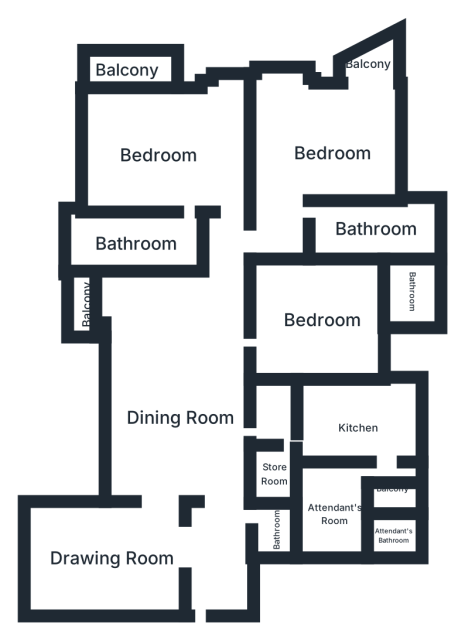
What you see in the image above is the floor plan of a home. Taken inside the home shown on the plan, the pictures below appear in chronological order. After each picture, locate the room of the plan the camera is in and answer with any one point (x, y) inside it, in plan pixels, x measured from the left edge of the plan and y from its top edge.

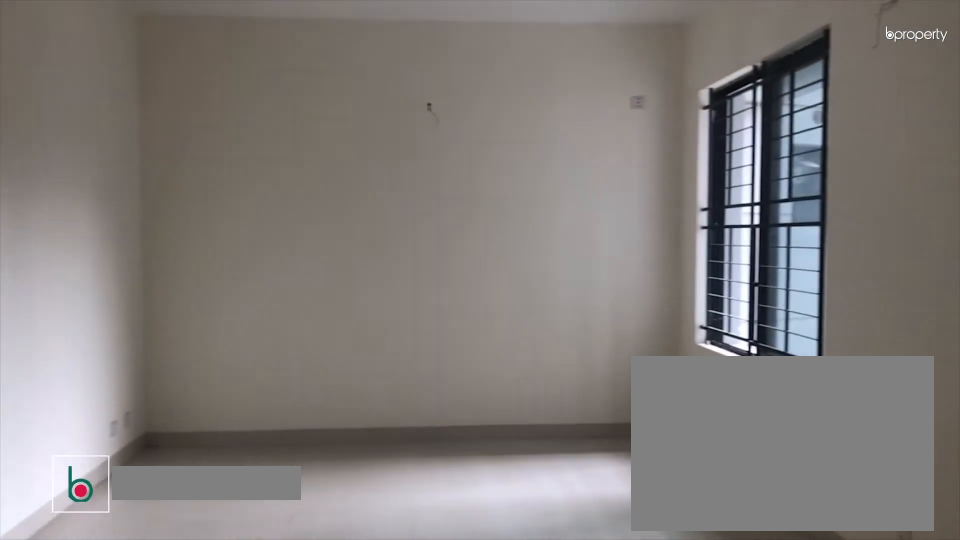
(117, 555)
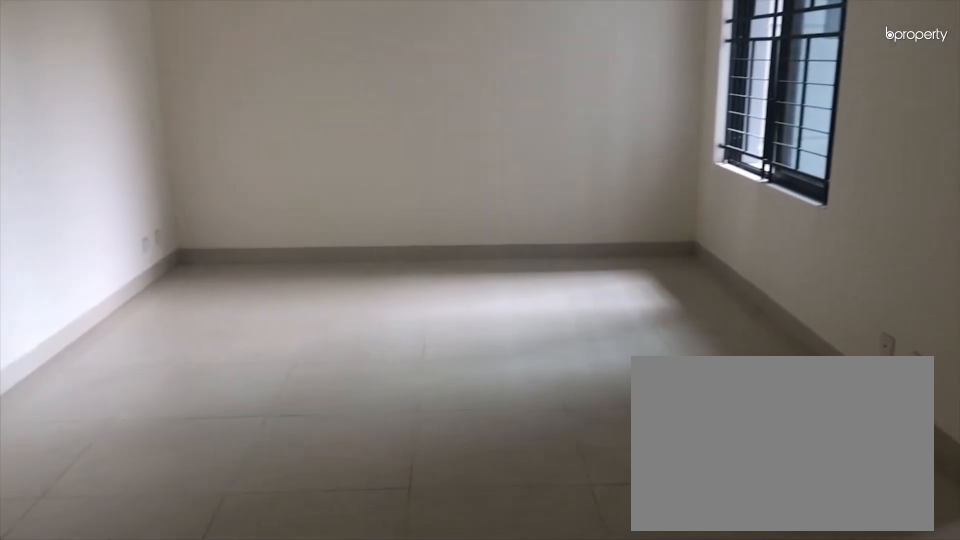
(117, 555)
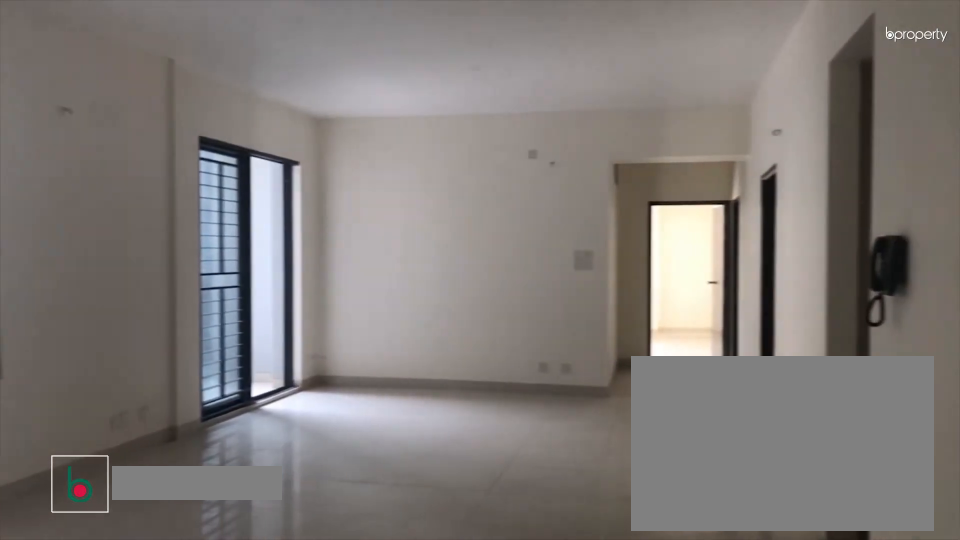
(182, 420)
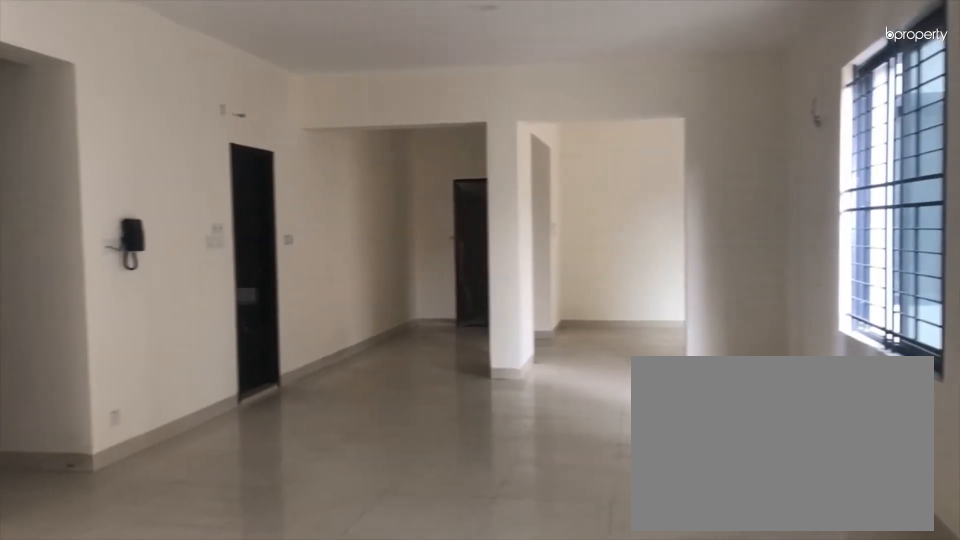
(182, 421)
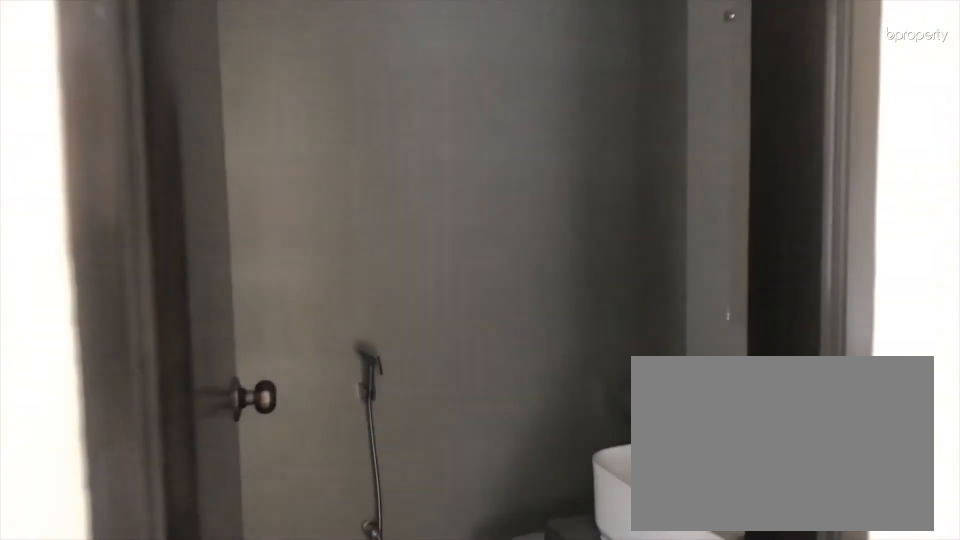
(277, 528)
